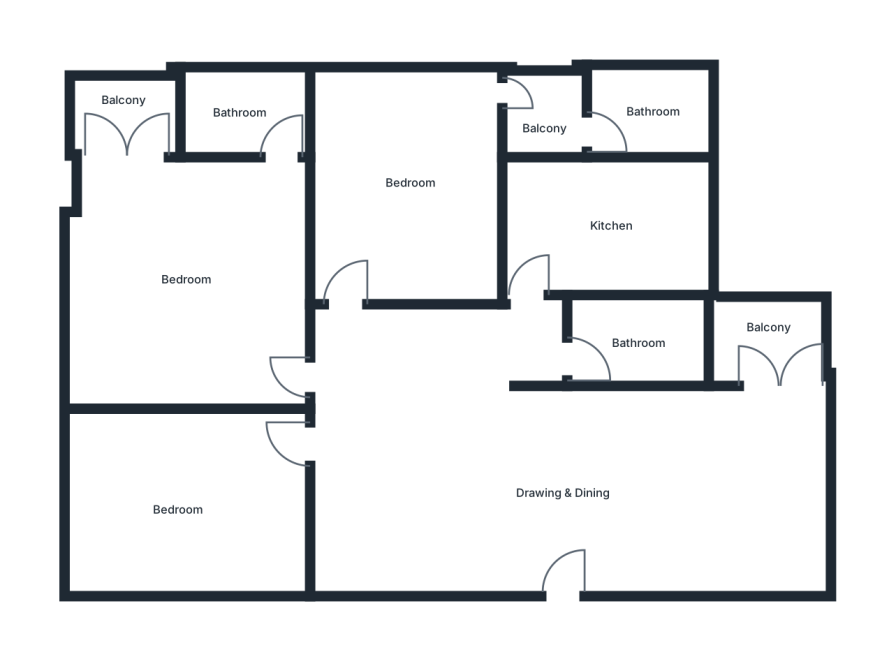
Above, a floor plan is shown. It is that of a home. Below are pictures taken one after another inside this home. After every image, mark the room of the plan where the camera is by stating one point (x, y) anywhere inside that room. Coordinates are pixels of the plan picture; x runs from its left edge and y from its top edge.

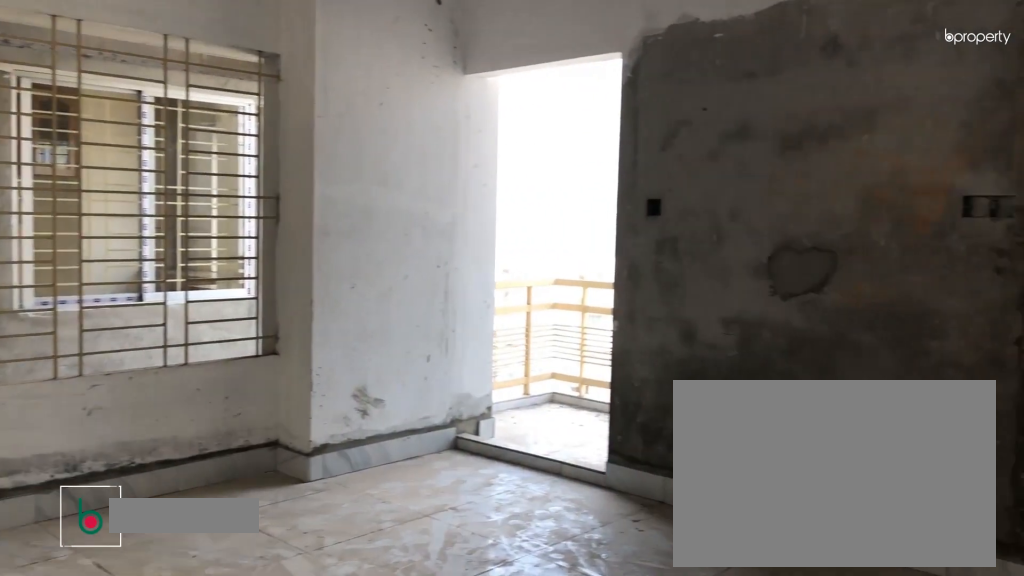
(189, 284)
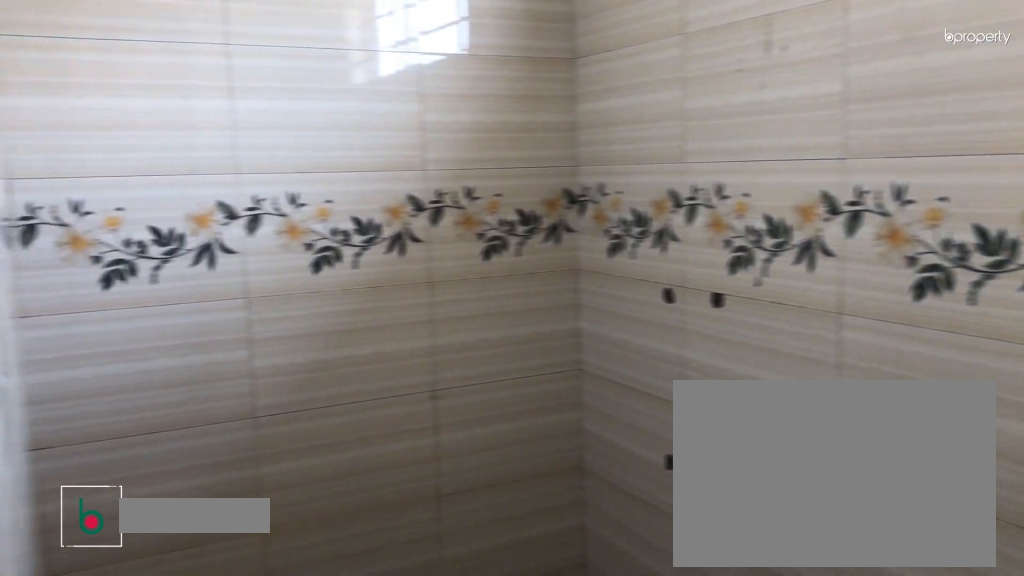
(241, 118)
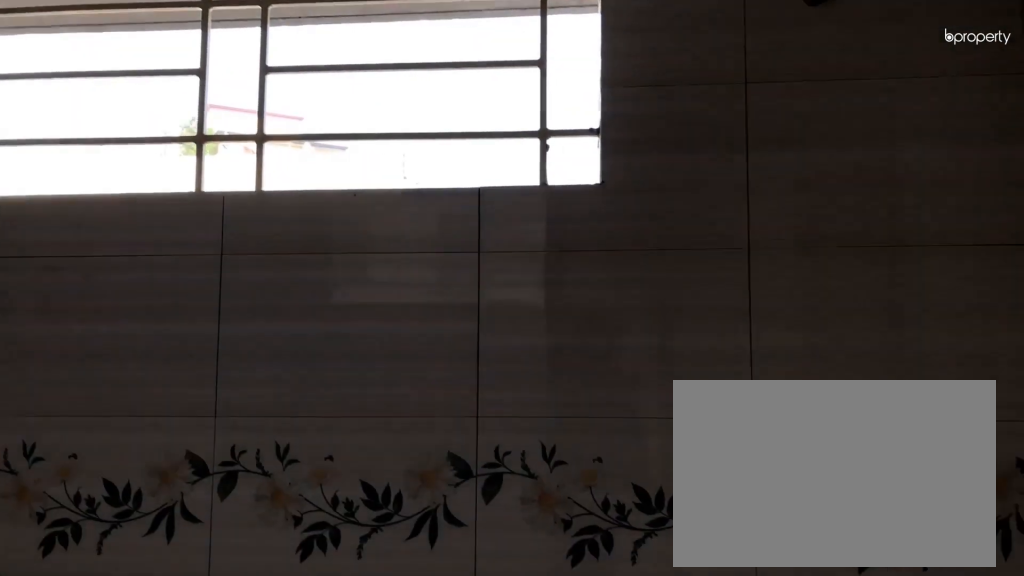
(241, 118)
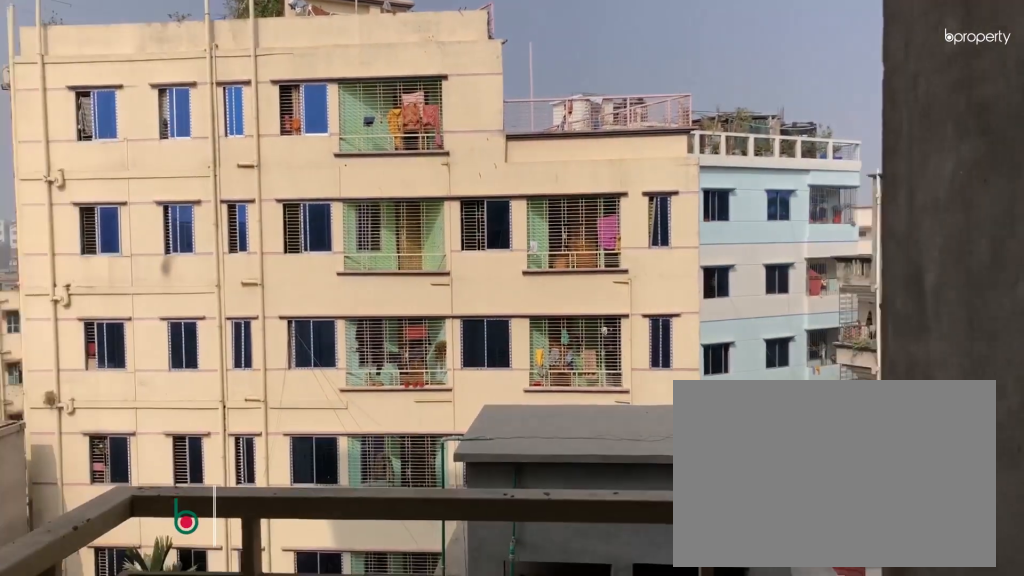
(124, 129)
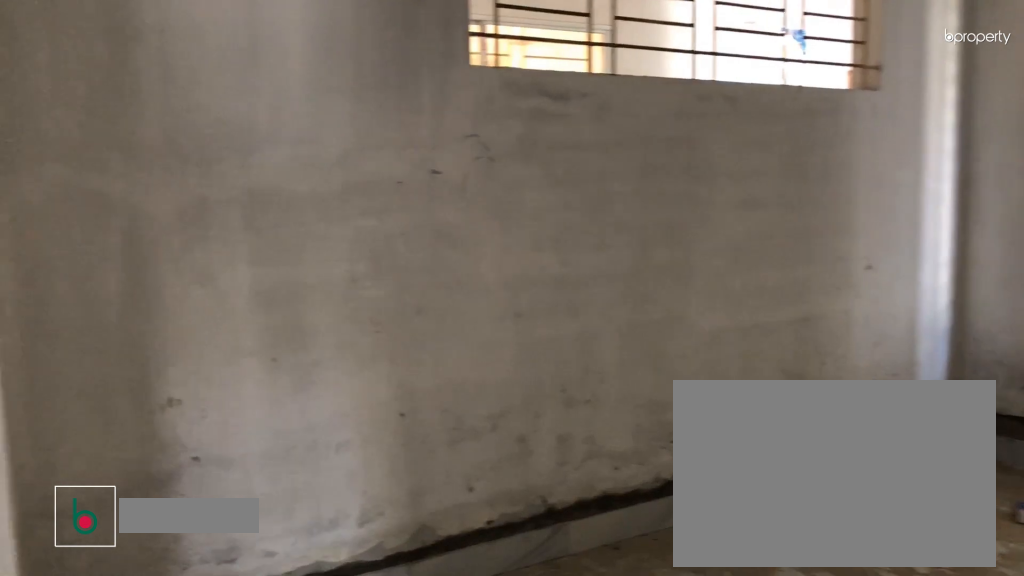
(176, 502)
